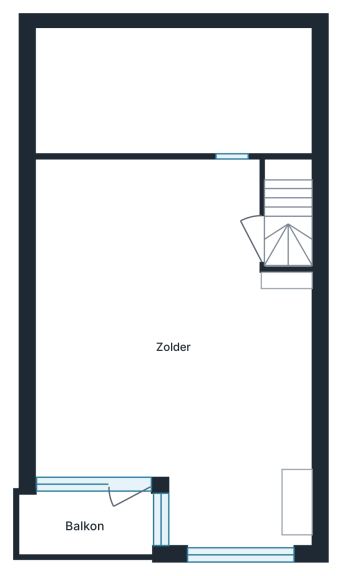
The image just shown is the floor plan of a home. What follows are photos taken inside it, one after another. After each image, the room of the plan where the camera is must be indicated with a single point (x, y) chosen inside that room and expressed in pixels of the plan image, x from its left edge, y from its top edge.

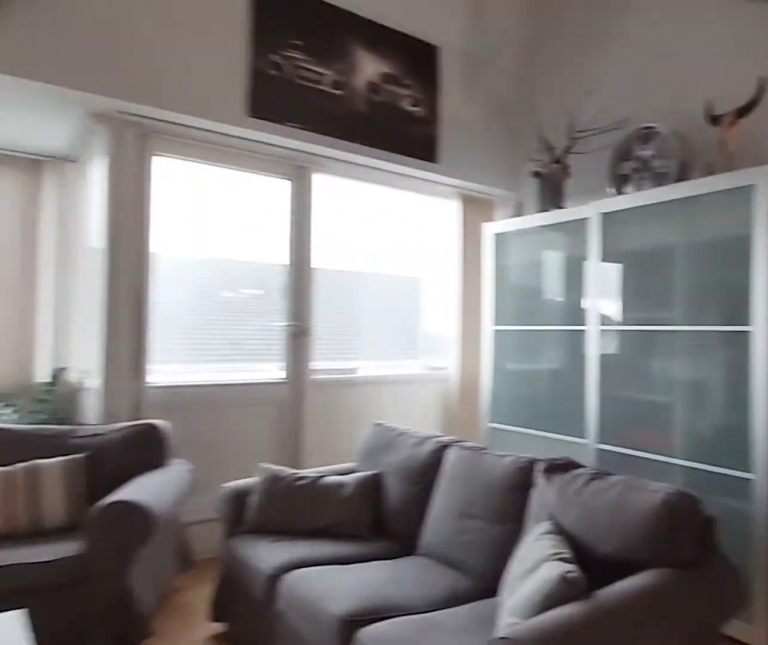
(173, 351)
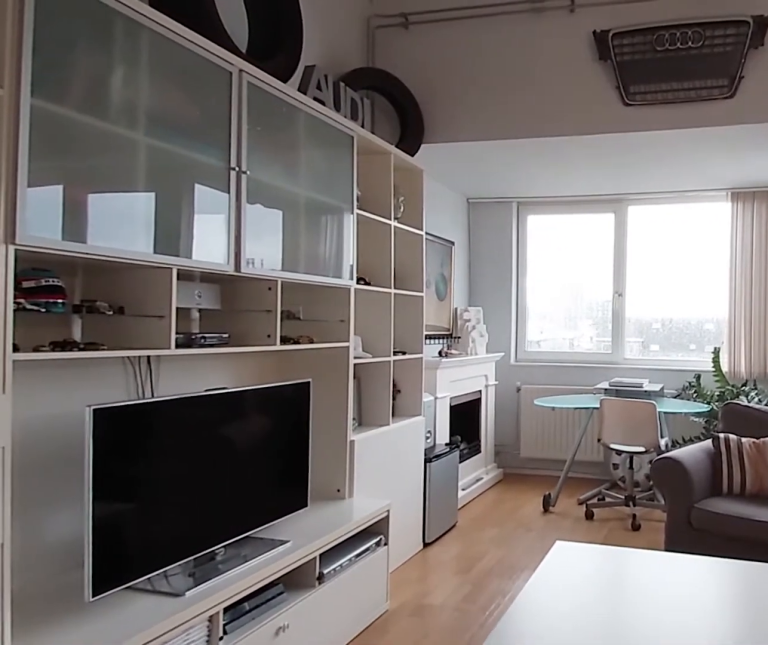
(173, 351)
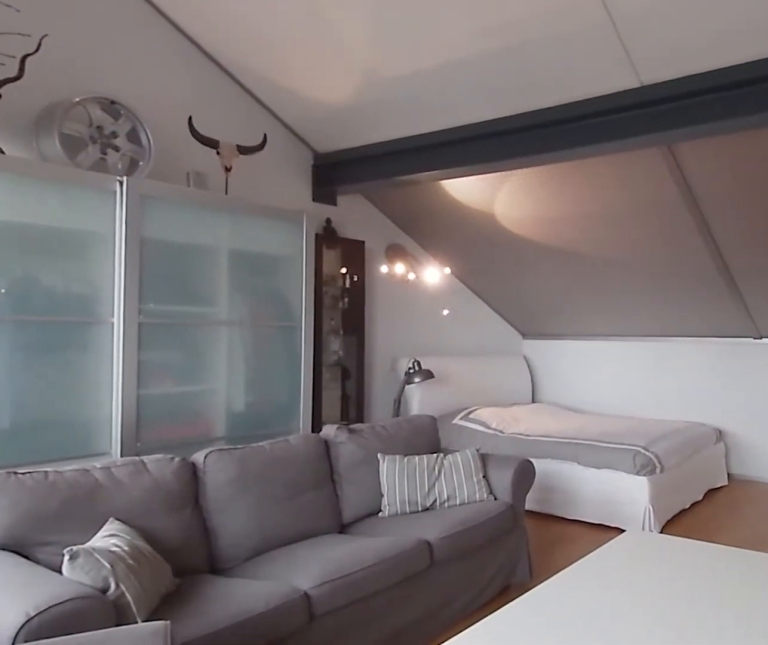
(146, 300)
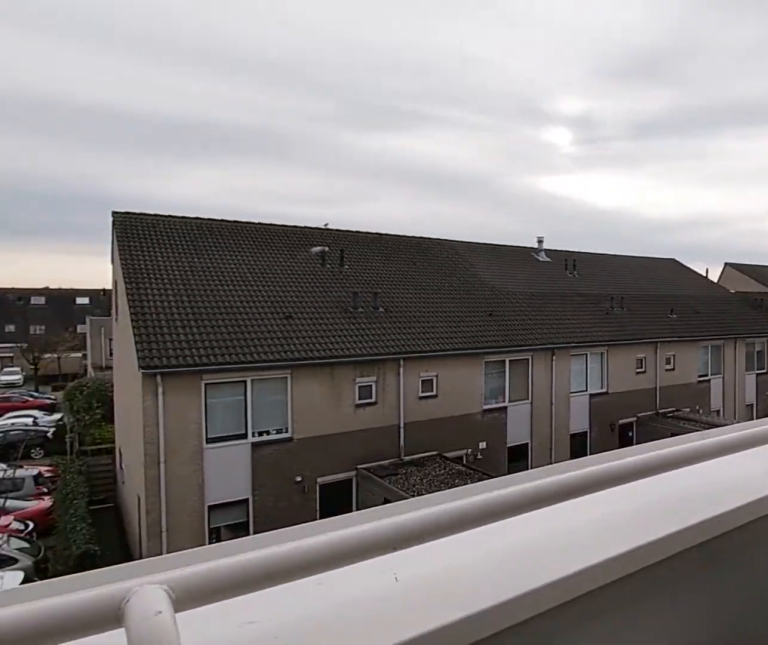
(81, 525)
